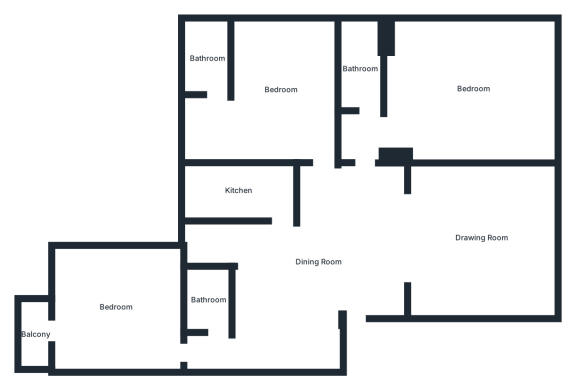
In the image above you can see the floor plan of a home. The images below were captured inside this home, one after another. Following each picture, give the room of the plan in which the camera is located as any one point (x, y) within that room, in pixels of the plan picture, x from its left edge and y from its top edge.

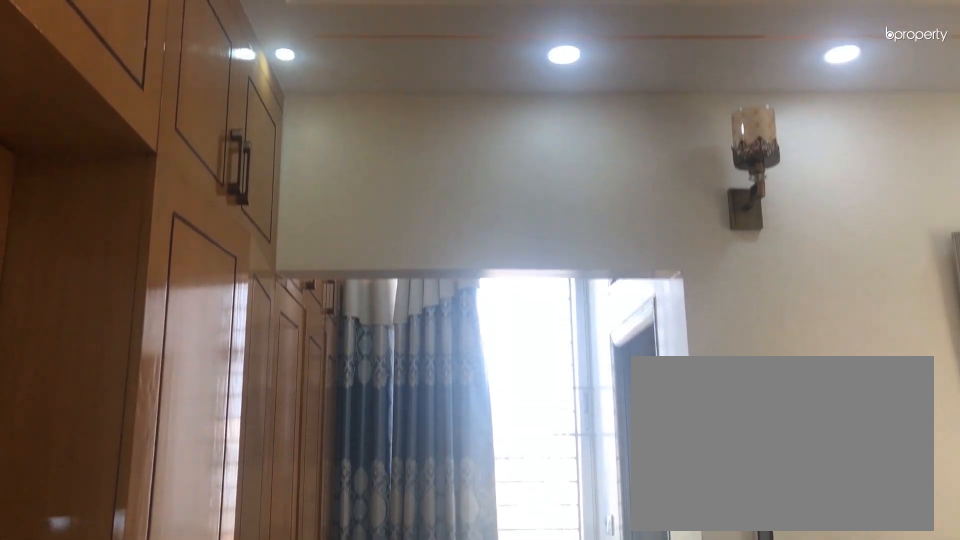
(281, 90)
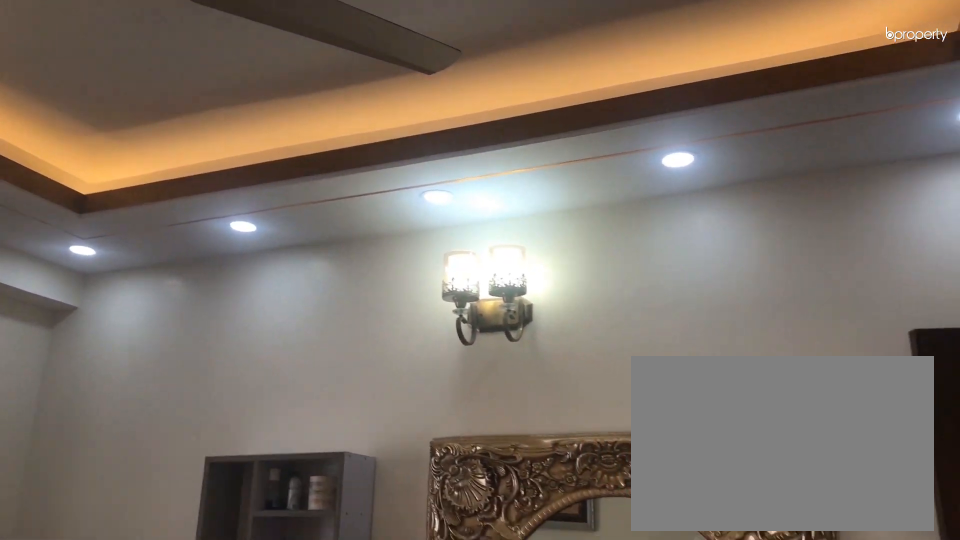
(281, 90)
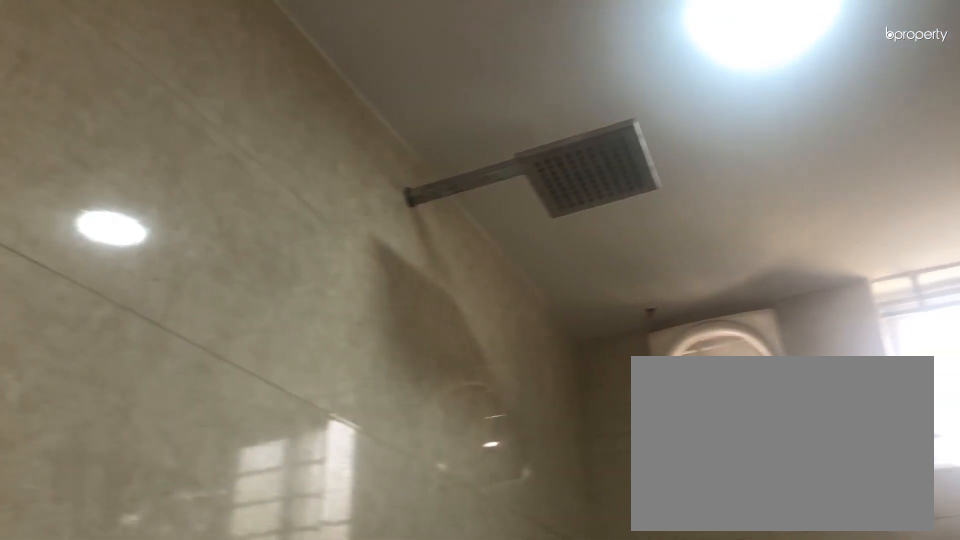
(207, 58)
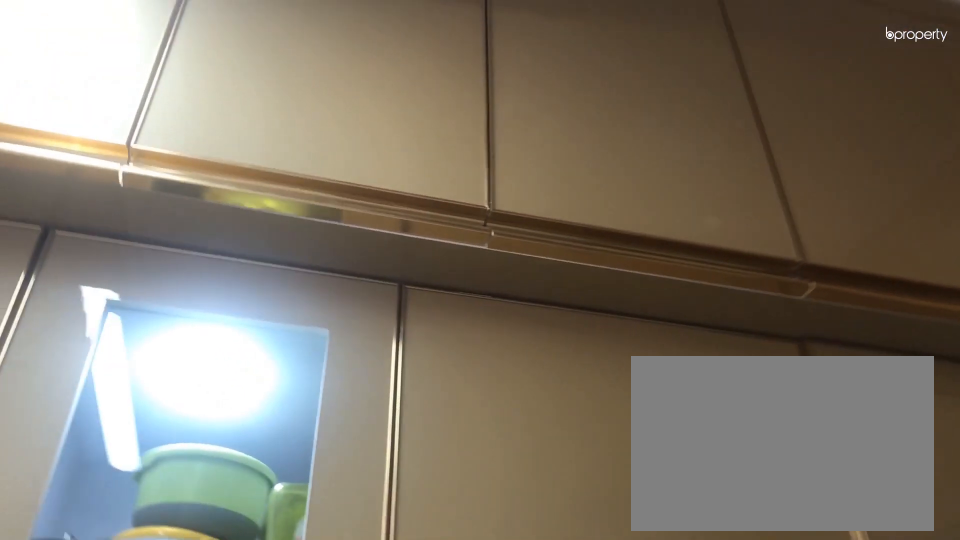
(236, 191)
